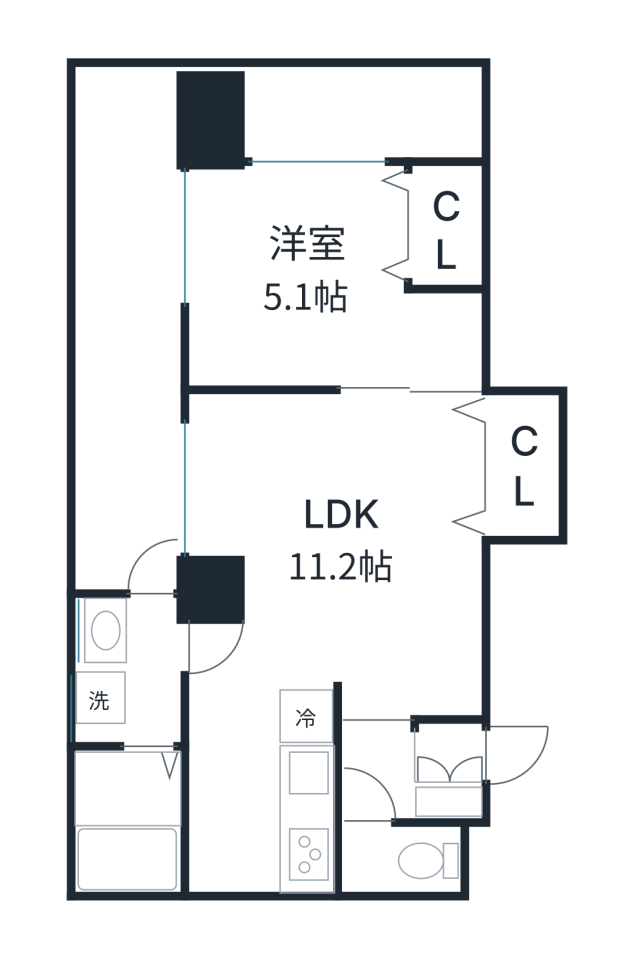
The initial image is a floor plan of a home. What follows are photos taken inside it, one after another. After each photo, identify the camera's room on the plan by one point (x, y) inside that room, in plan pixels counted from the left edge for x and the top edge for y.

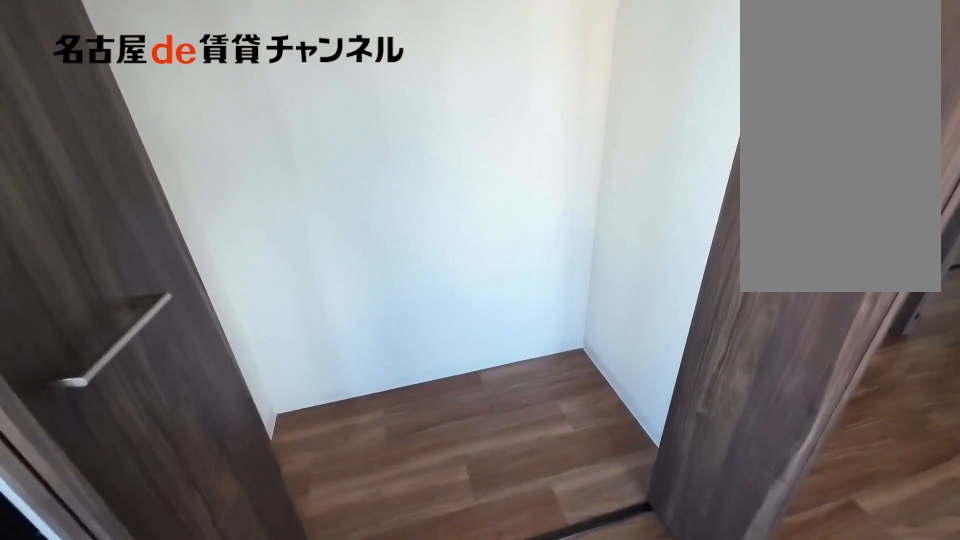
(448, 227)
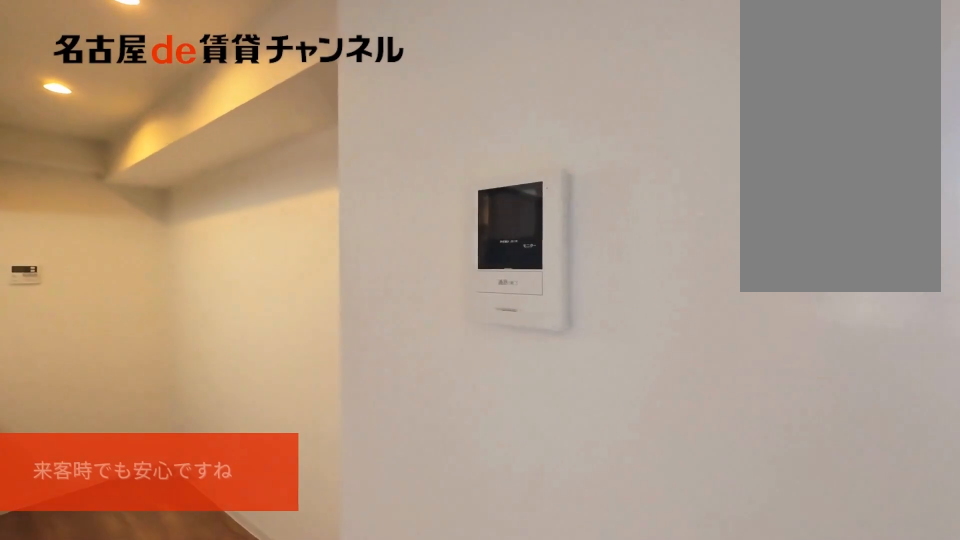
(335, 595)
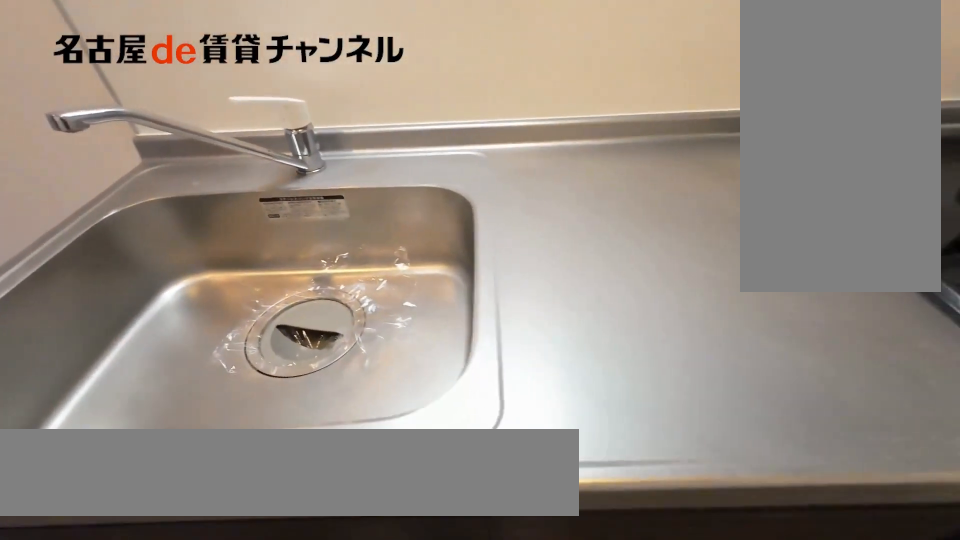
(309, 786)
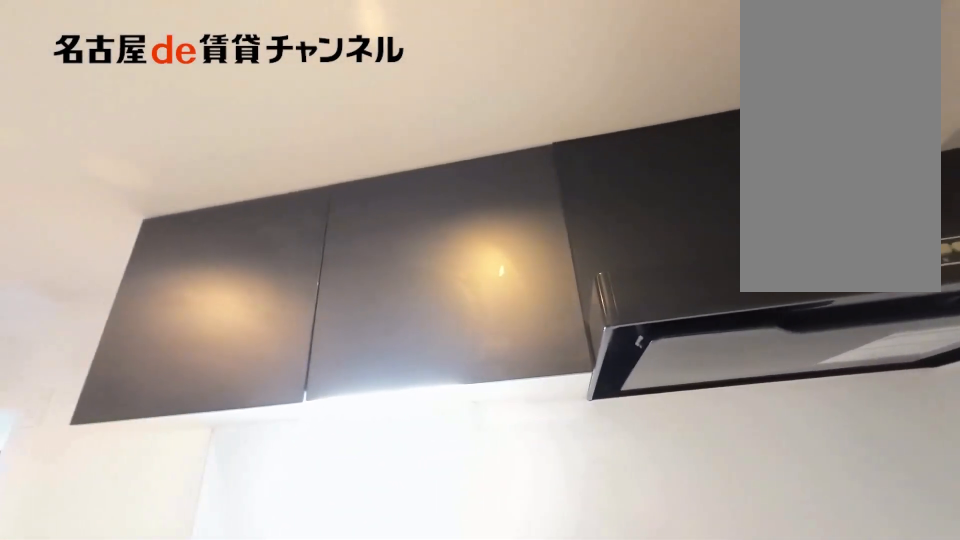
(309, 786)
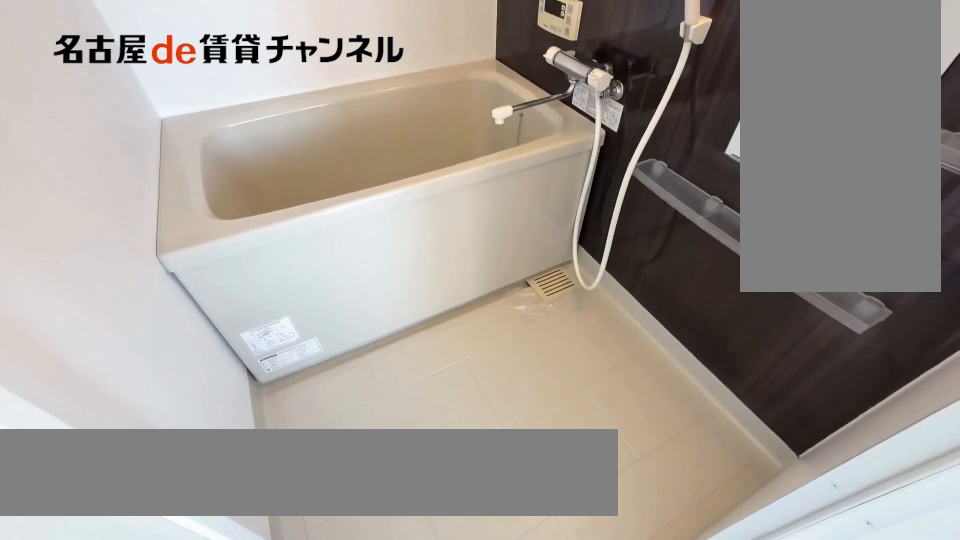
(132, 817)
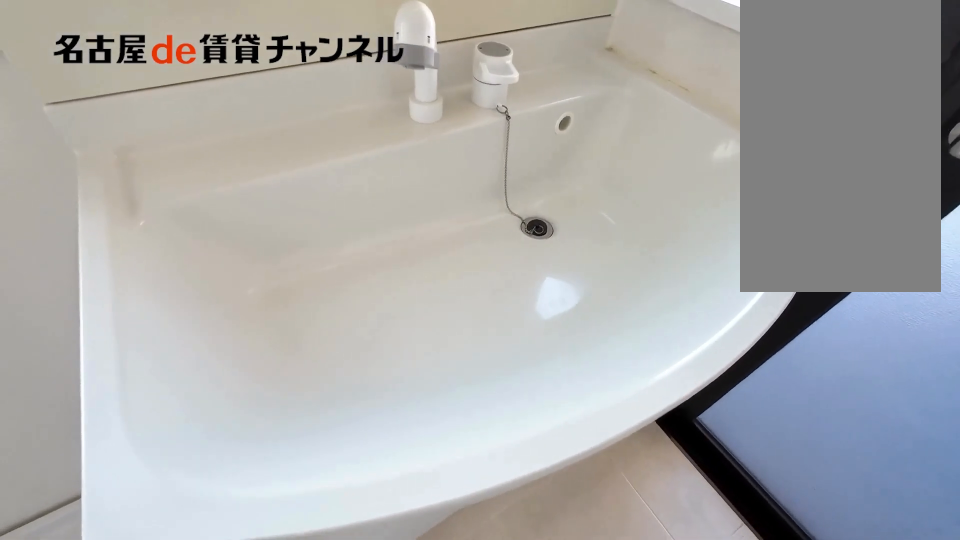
(132, 668)
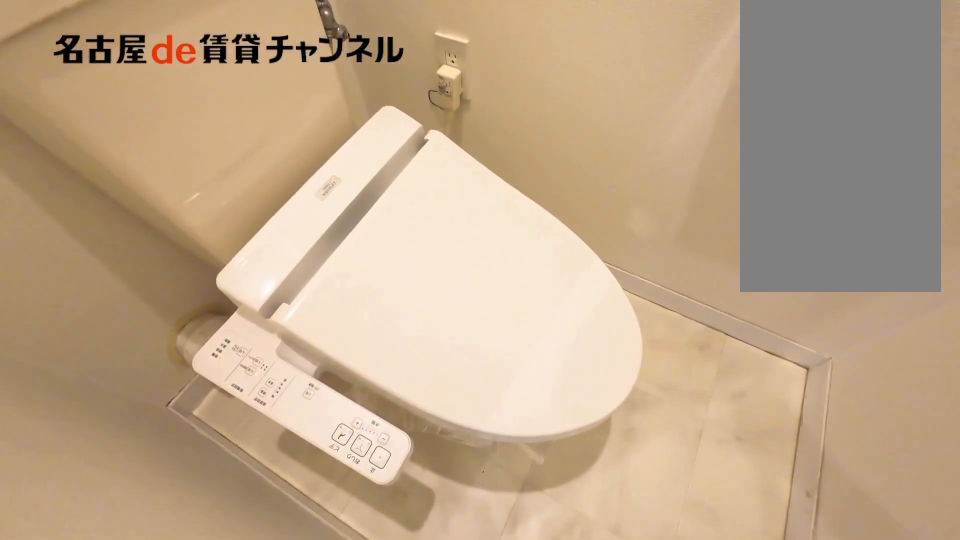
(404, 855)
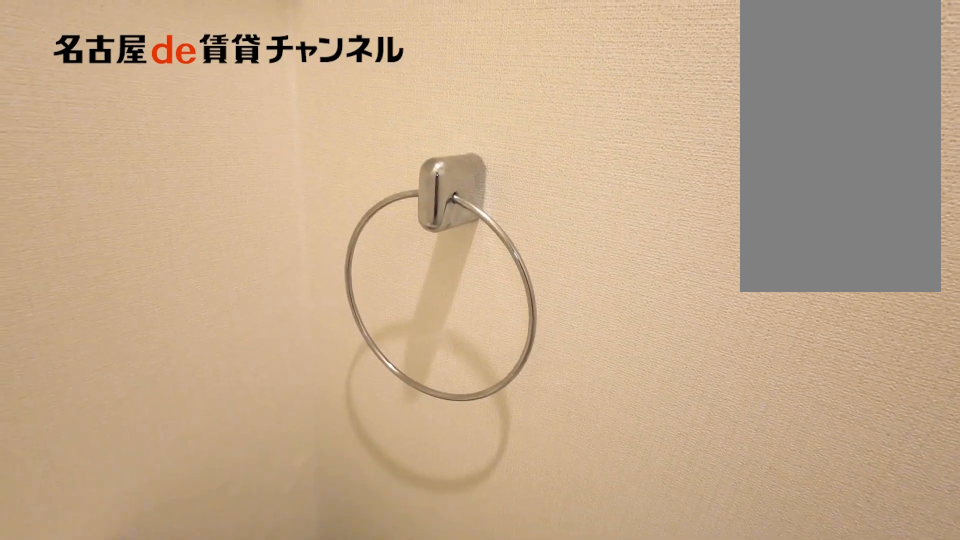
(404, 855)
